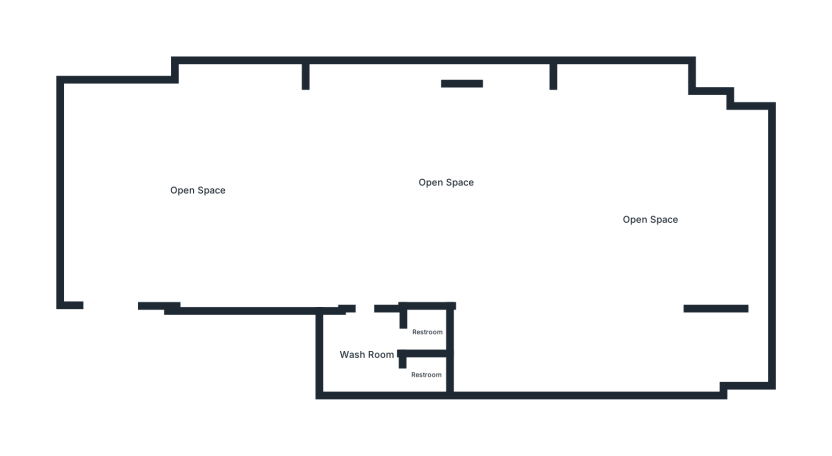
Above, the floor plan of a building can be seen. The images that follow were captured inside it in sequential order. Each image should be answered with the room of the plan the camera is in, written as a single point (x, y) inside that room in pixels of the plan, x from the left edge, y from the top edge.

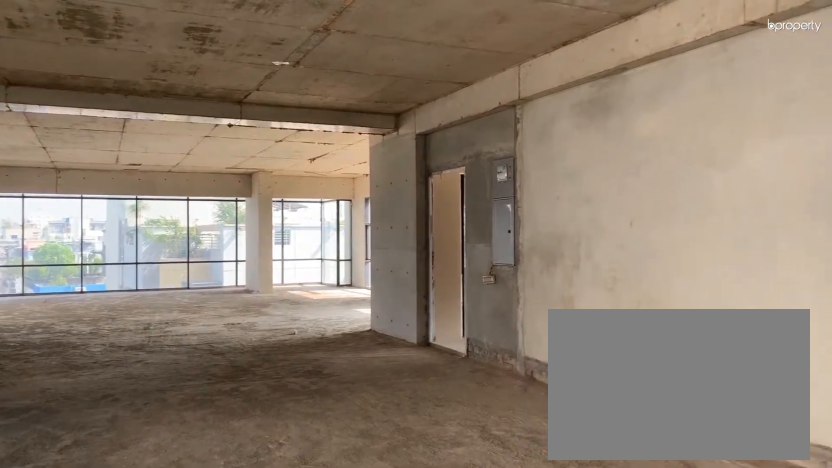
(199, 191)
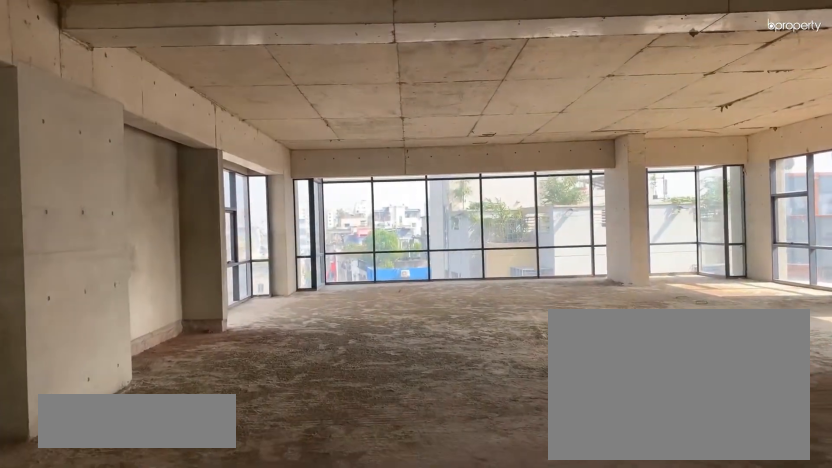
(448, 182)
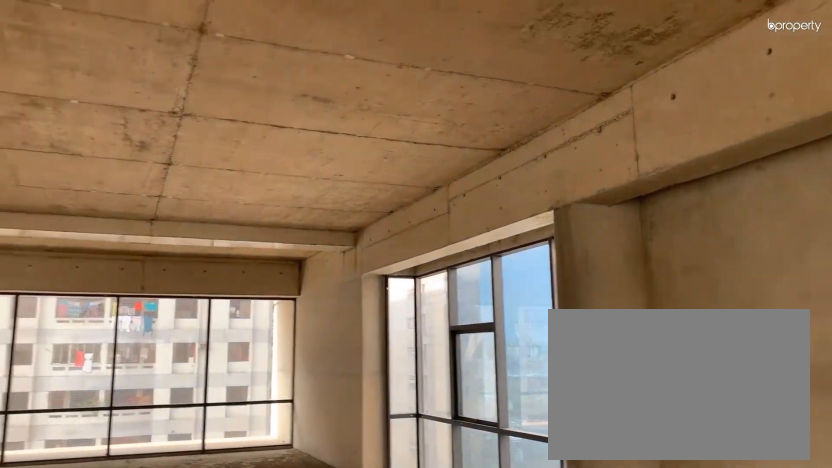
(448, 182)
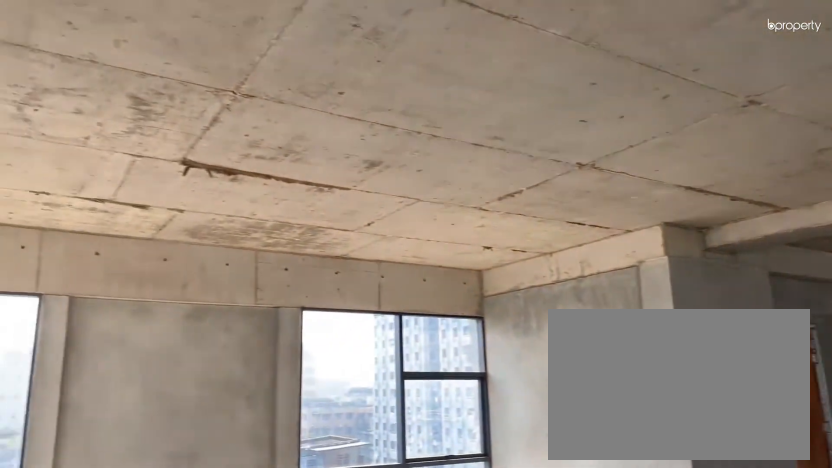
(653, 219)
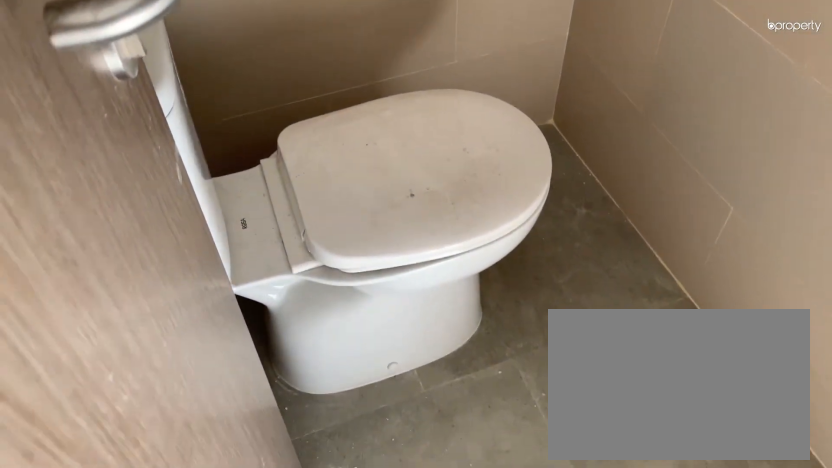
(426, 377)
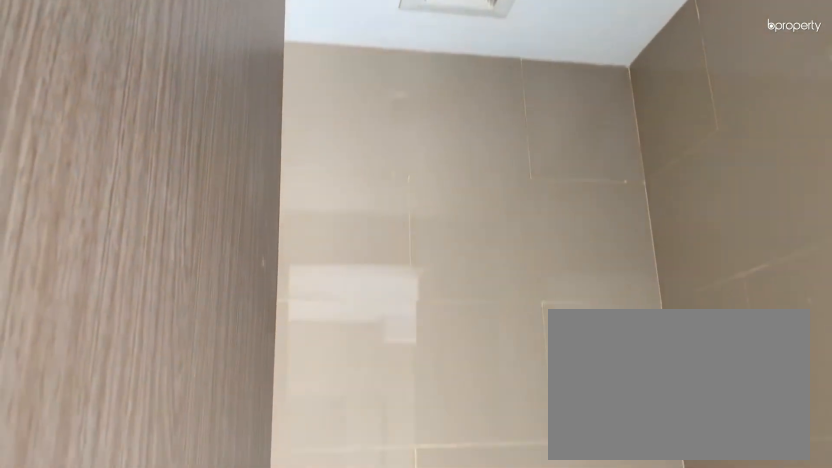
(426, 377)
